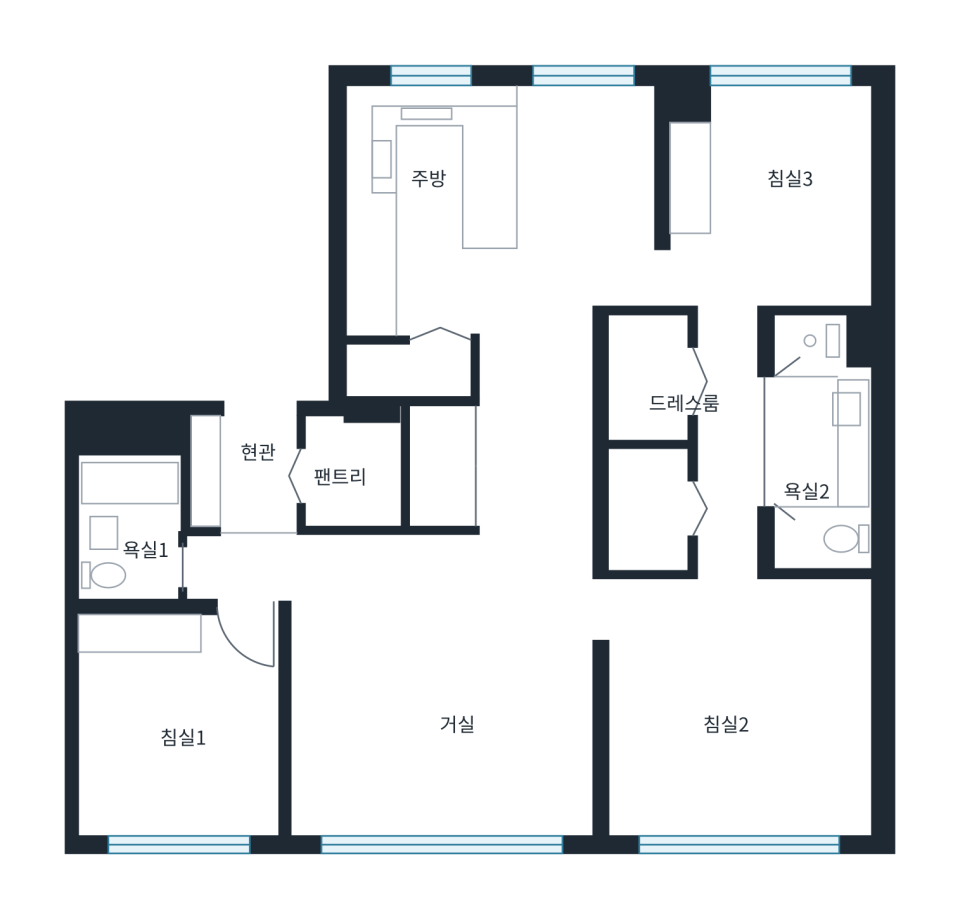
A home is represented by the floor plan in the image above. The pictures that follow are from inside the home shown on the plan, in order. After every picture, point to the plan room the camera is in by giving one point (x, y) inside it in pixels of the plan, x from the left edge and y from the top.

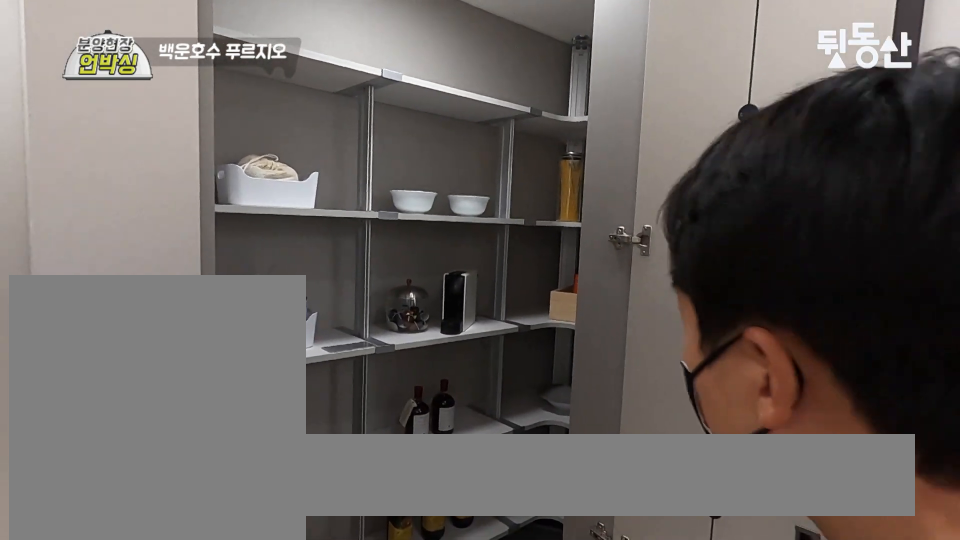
(442, 349)
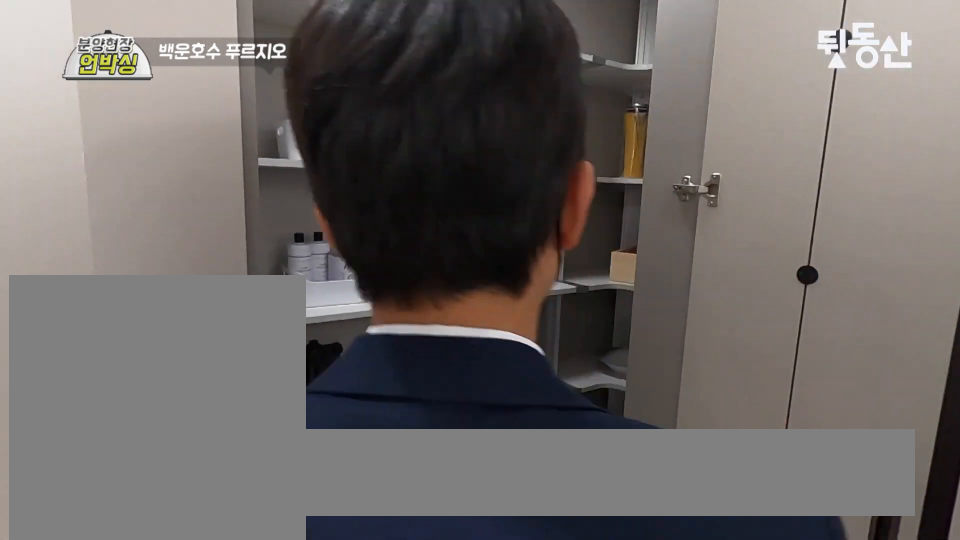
(442, 349)
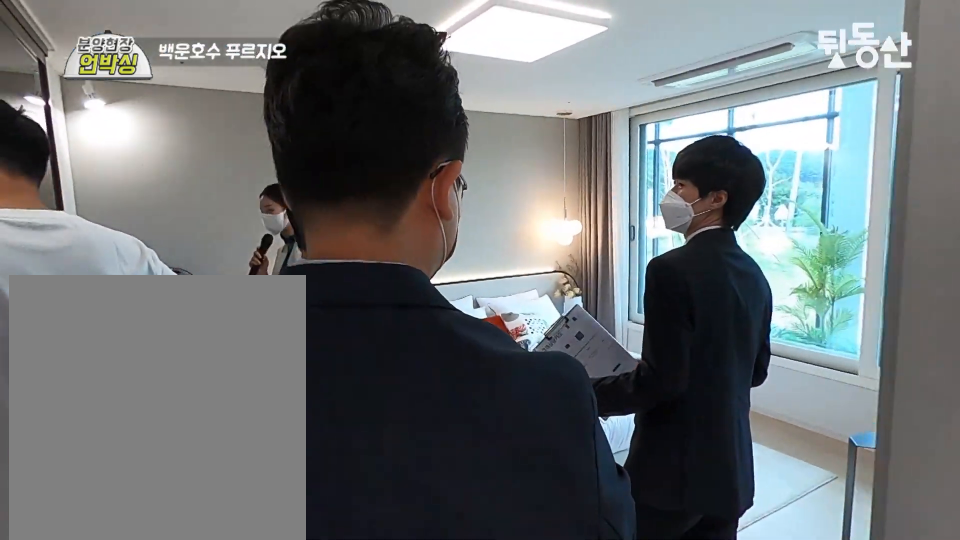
(738, 746)
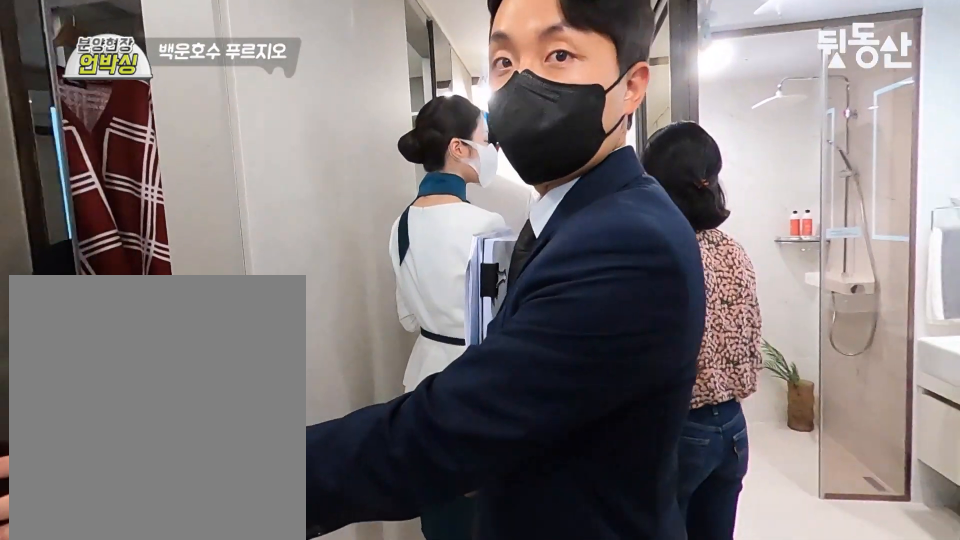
(720, 459)
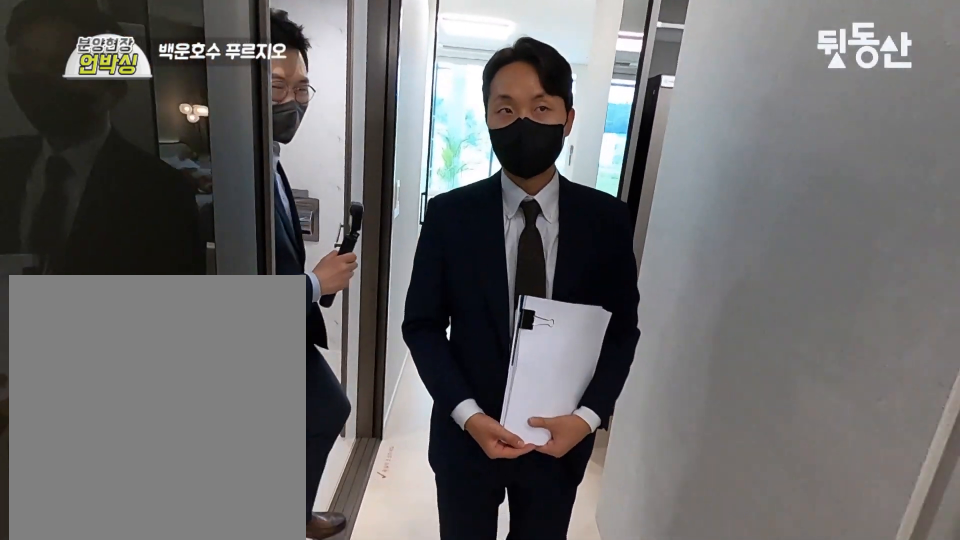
(719, 461)
